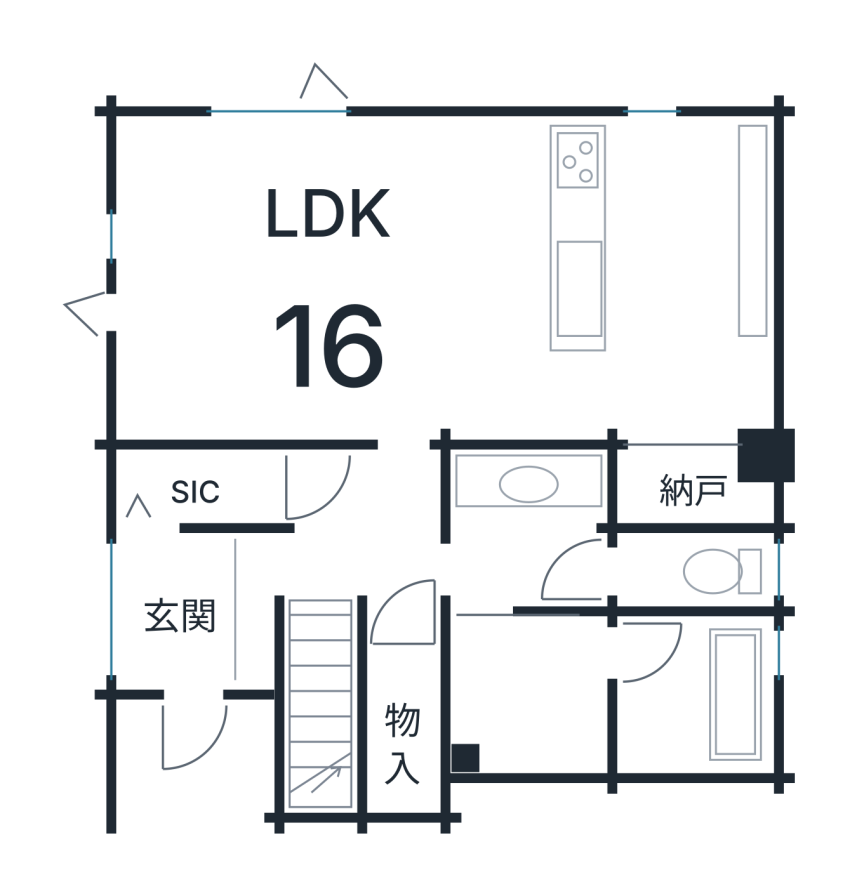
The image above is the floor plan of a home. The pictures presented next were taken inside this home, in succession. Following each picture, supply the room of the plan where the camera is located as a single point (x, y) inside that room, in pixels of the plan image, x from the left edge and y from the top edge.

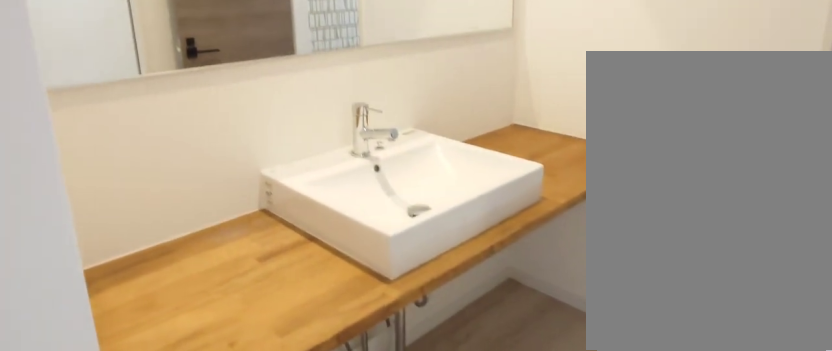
(528, 562)
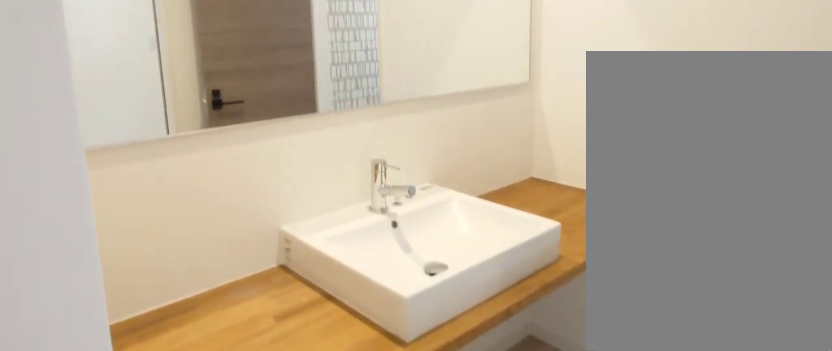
(528, 562)
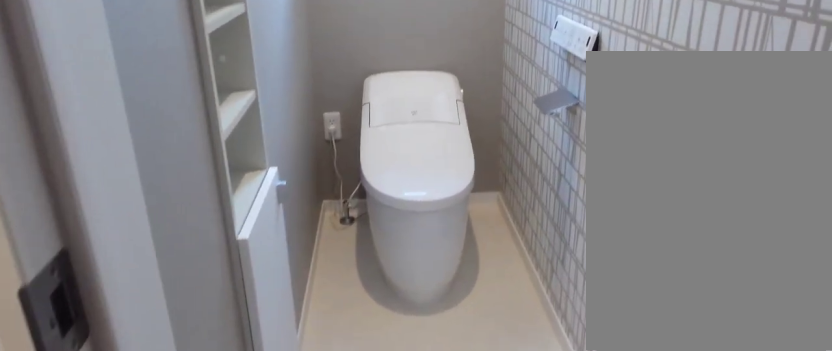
(682, 583)
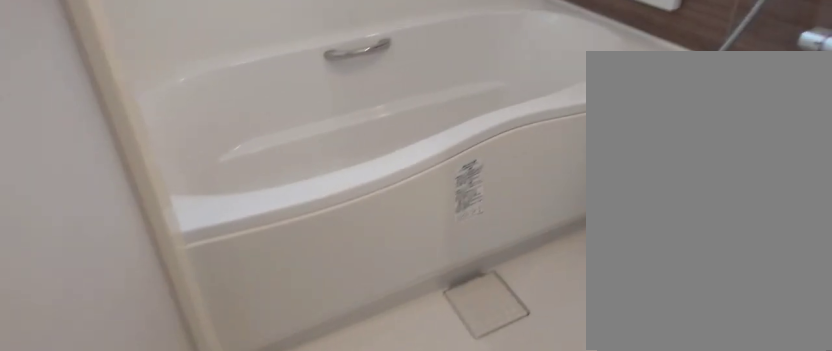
(687, 715)
